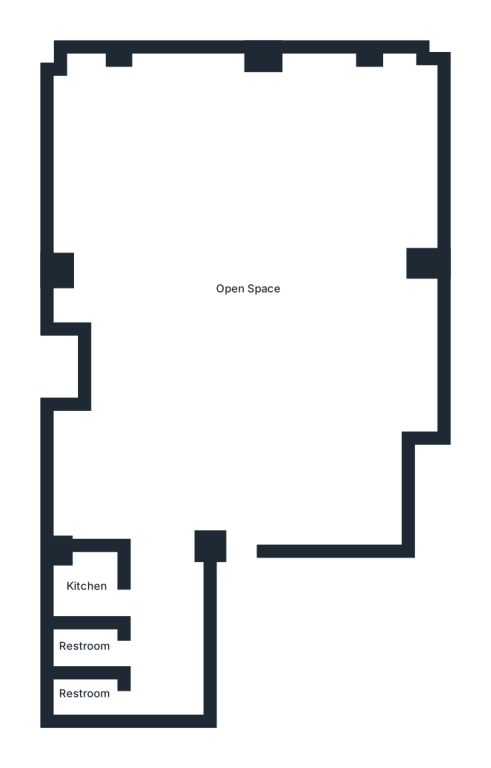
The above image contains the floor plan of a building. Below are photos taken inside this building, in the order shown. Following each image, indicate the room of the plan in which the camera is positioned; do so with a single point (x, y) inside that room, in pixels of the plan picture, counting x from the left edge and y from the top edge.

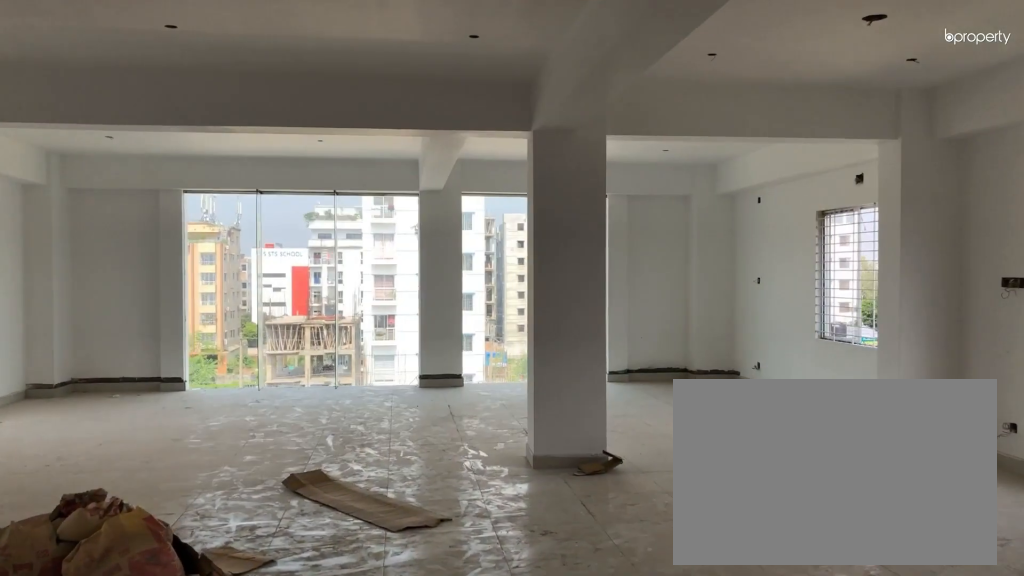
(242, 503)
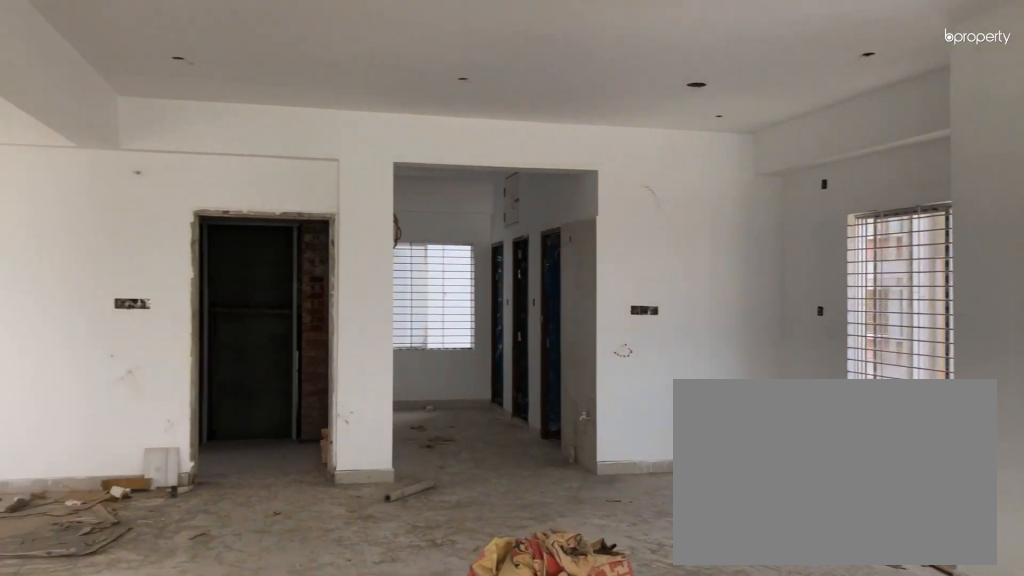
(248, 292)
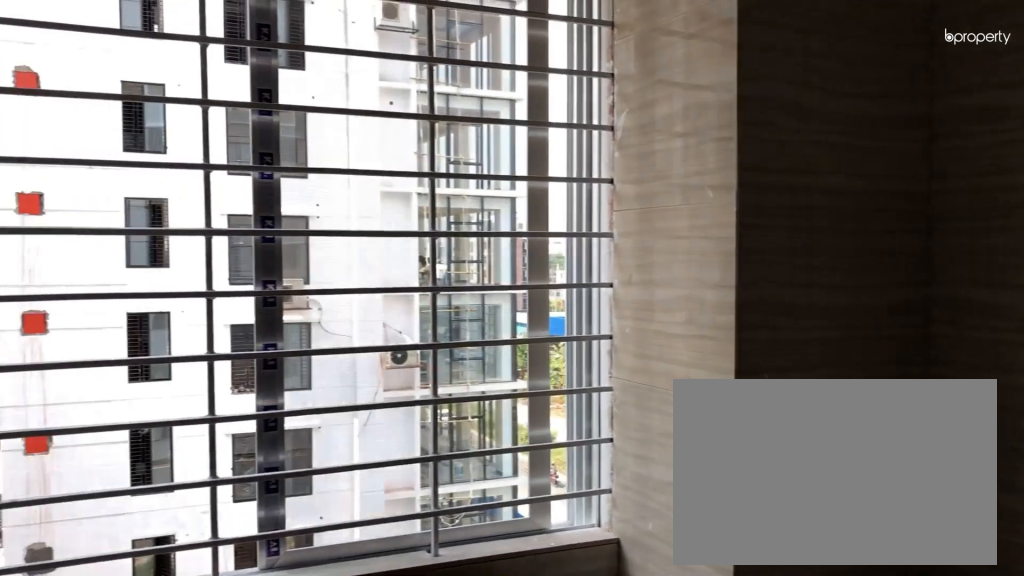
(84, 588)
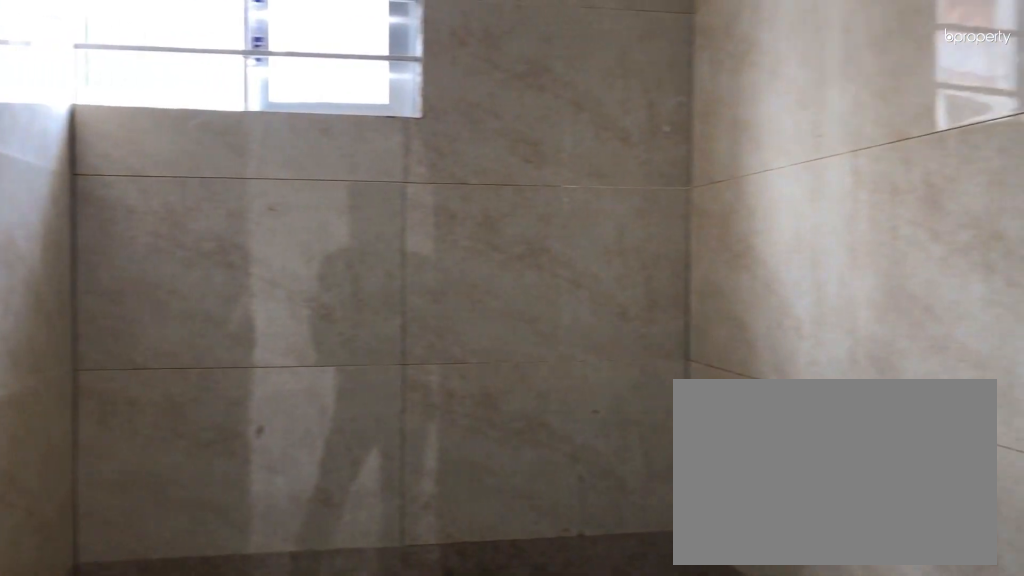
(85, 645)
